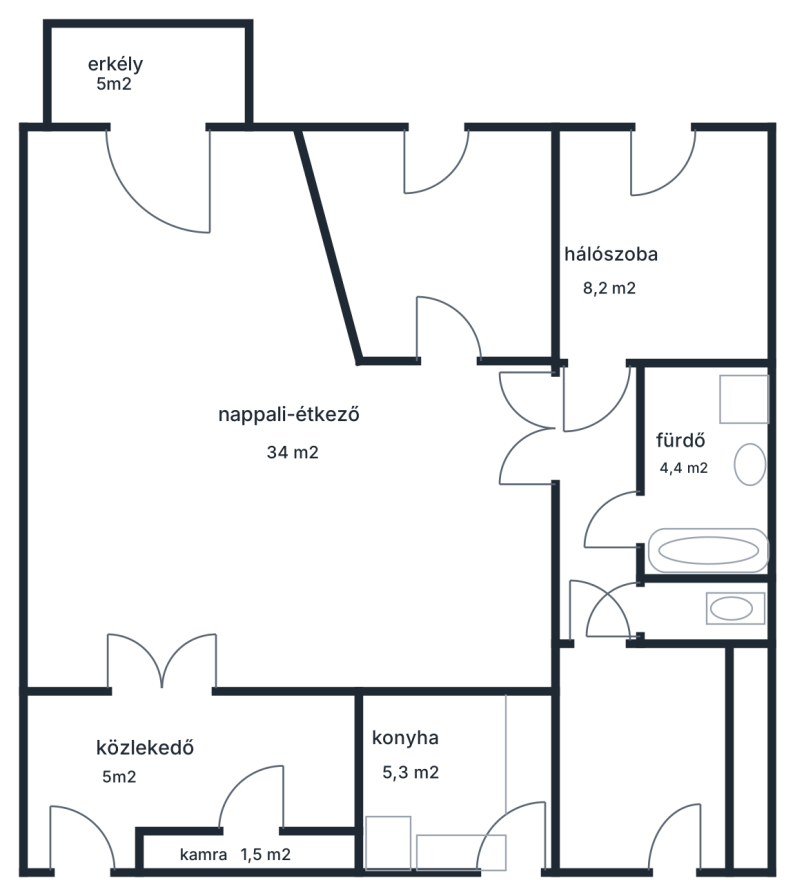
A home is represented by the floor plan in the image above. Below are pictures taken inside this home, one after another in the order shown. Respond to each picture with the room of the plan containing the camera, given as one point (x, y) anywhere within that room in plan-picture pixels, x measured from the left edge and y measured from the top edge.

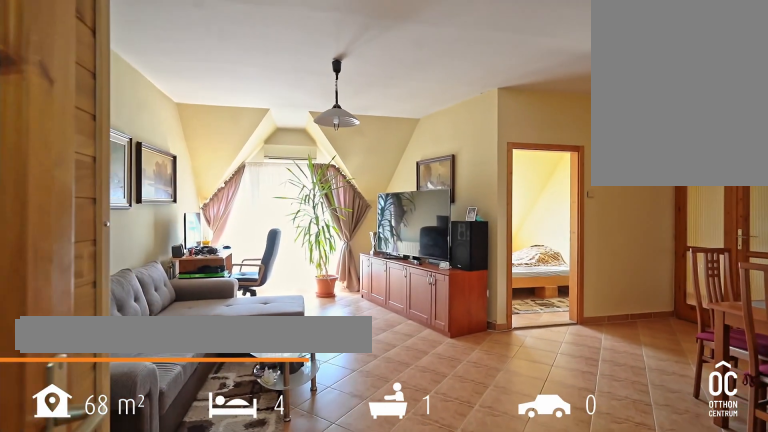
(289, 471)
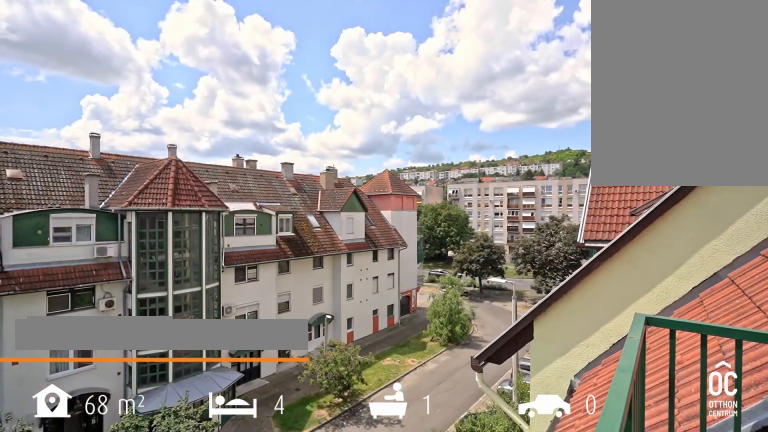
(143, 71)
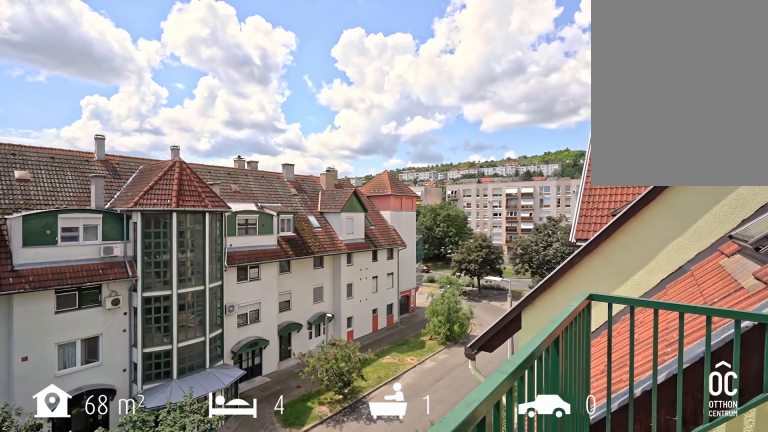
(143, 71)
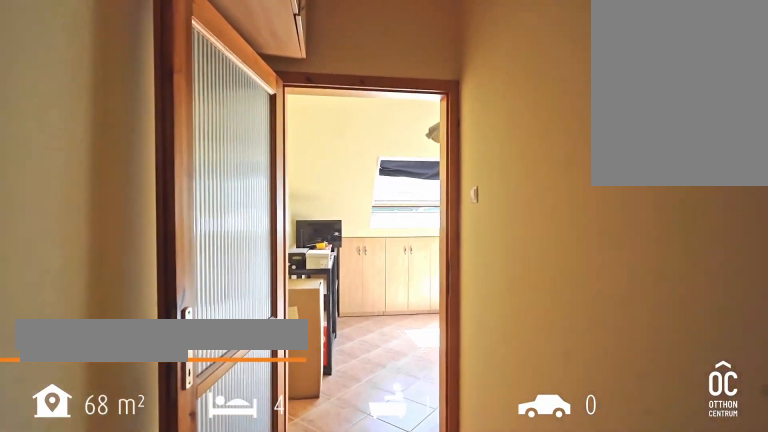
(606, 512)
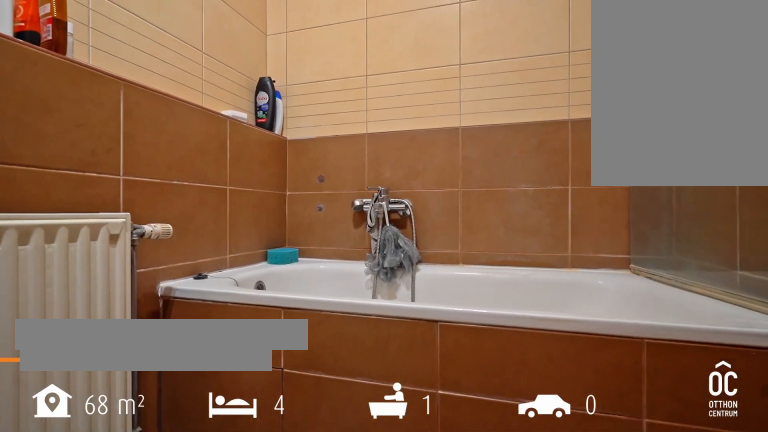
(703, 454)
